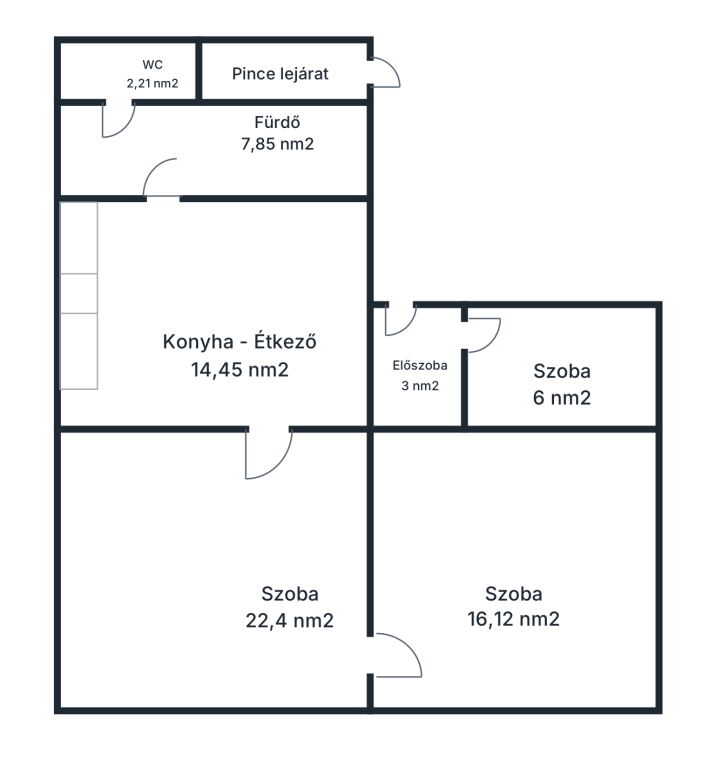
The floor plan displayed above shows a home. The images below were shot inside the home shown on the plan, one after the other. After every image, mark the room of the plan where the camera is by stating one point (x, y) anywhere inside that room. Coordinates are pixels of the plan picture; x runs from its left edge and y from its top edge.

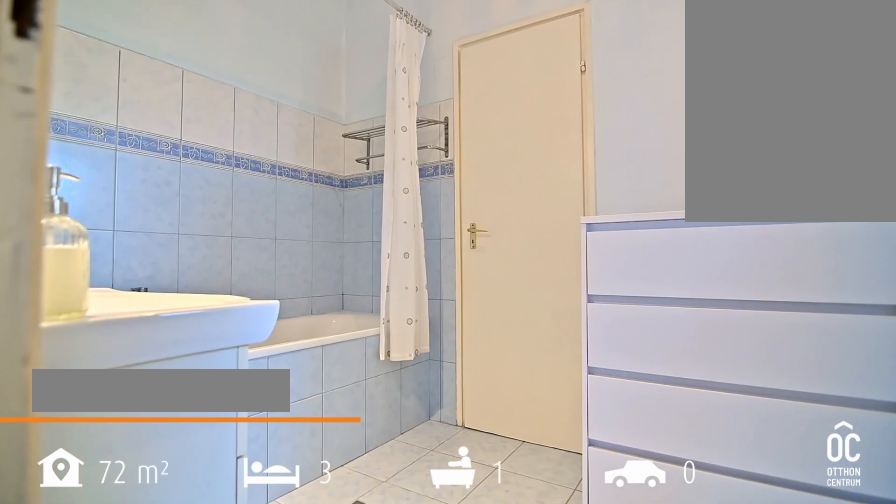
(209, 150)
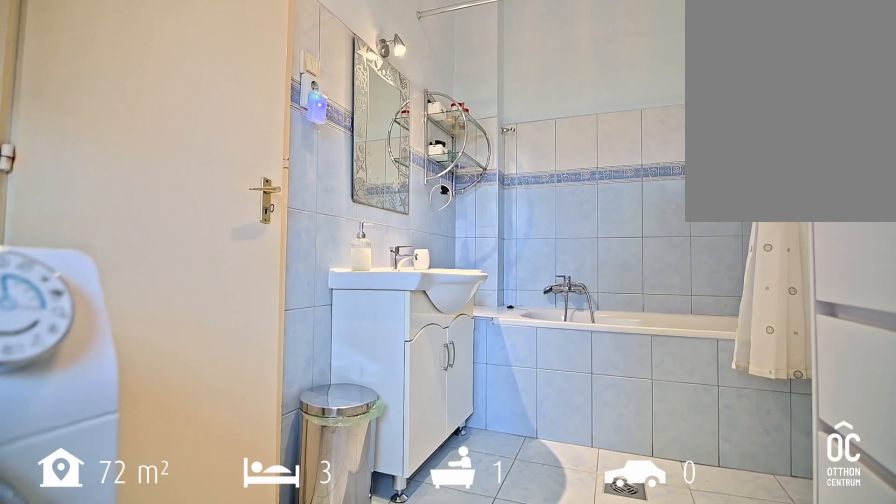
(209, 150)
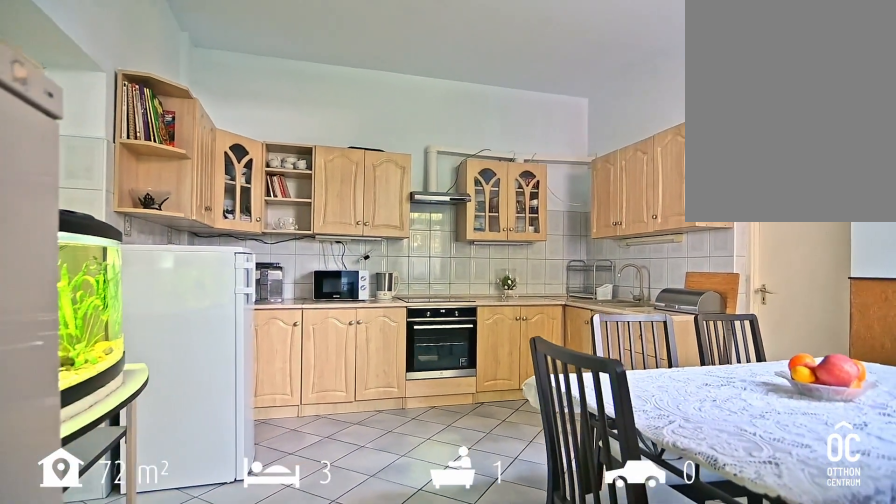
(218, 317)
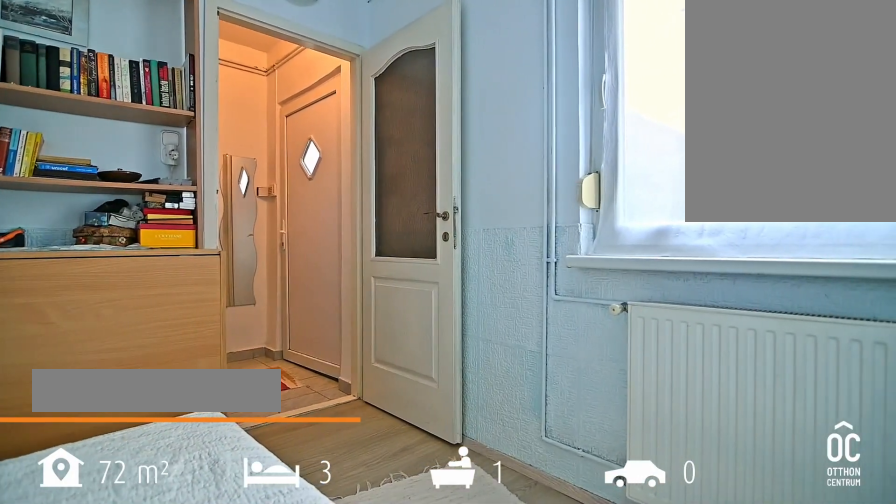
(558, 367)
